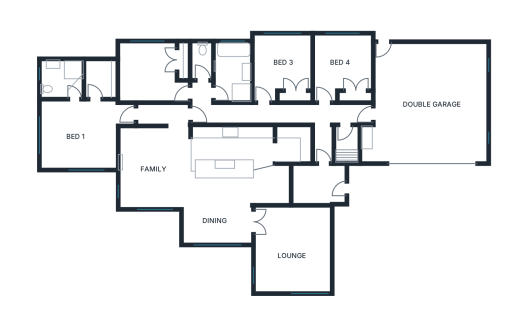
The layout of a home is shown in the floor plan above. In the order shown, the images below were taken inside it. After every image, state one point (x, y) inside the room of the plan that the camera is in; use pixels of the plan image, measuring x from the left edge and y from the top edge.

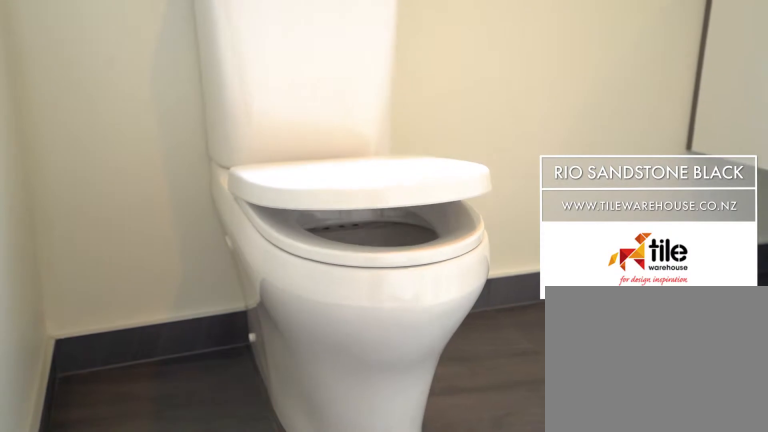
(62, 79)
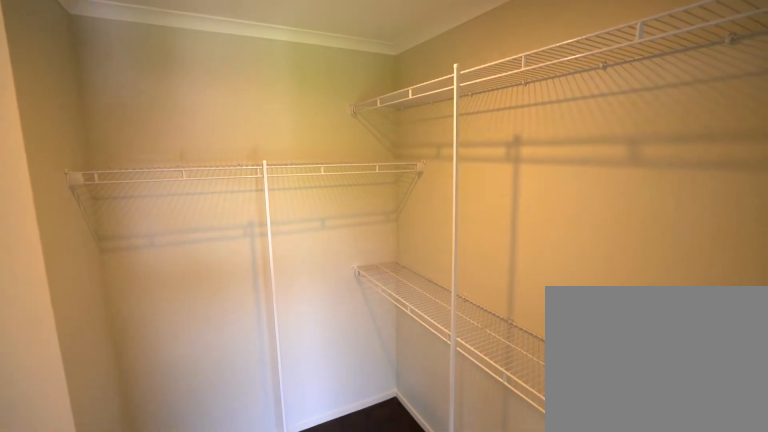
(101, 79)
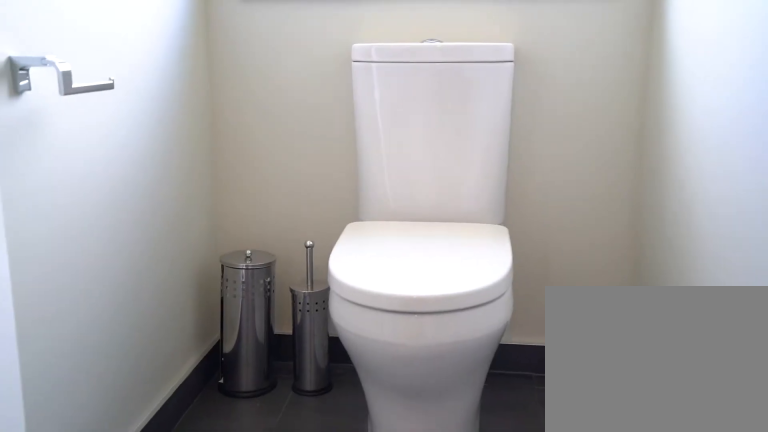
(201, 60)
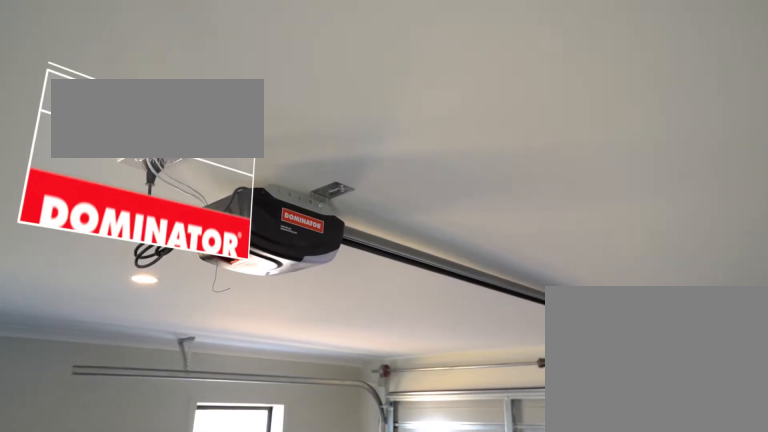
(428, 102)
